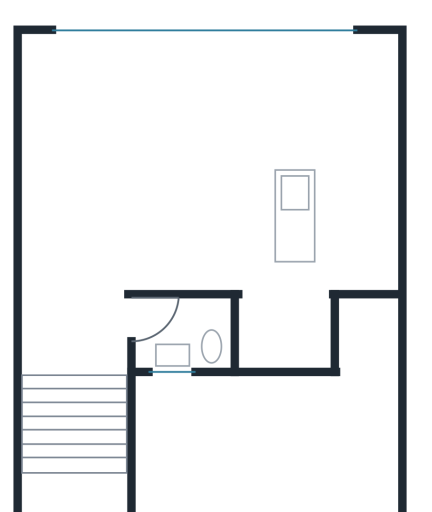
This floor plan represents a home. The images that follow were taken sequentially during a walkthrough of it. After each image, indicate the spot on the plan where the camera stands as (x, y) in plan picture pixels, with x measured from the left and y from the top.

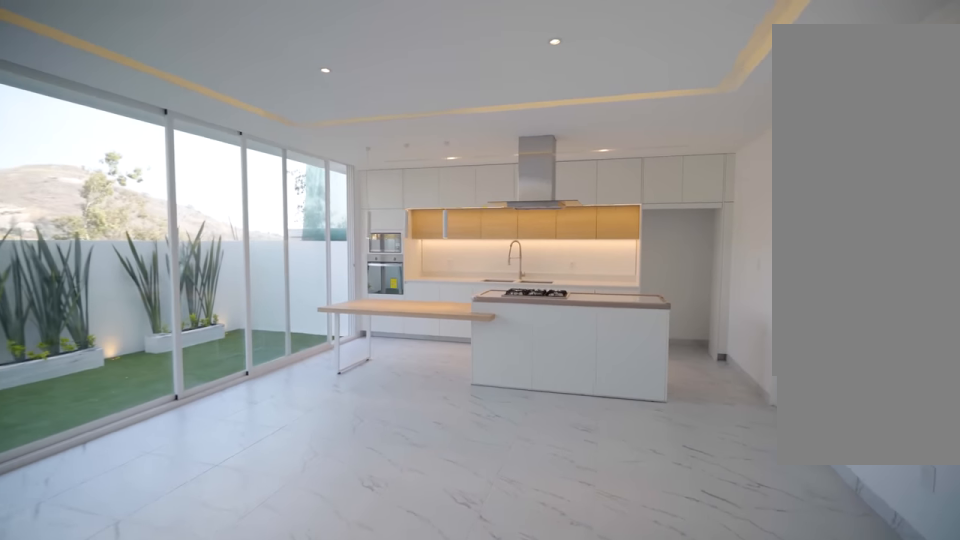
(101, 162)
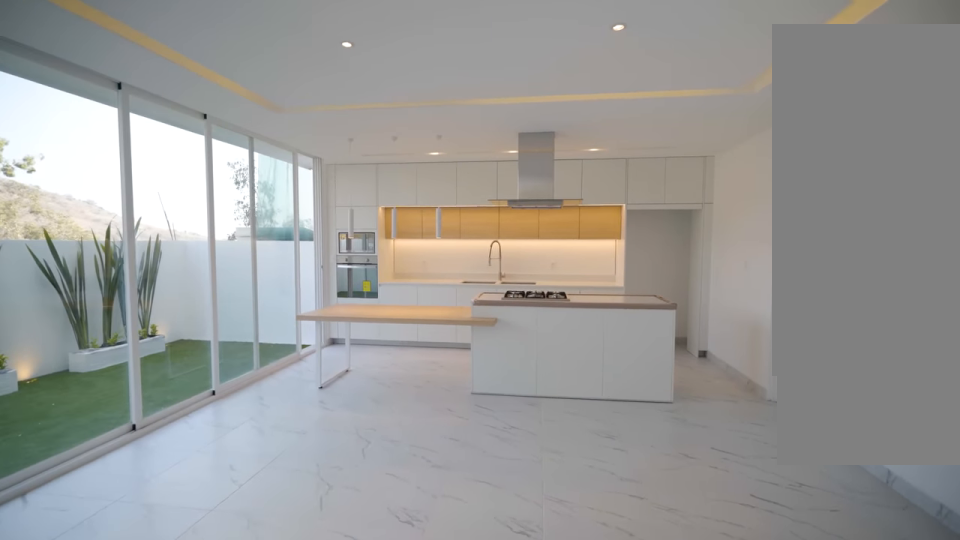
(102, 162)
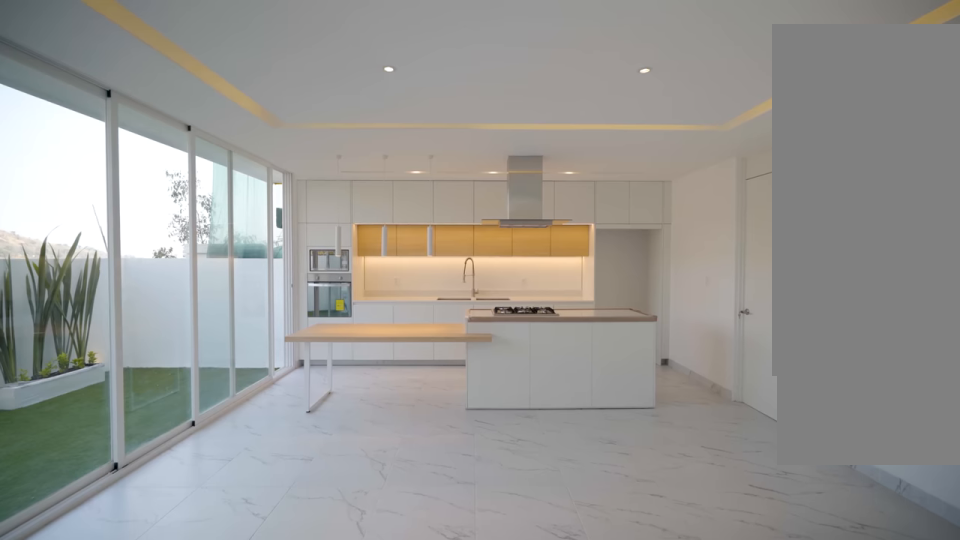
(101, 162)
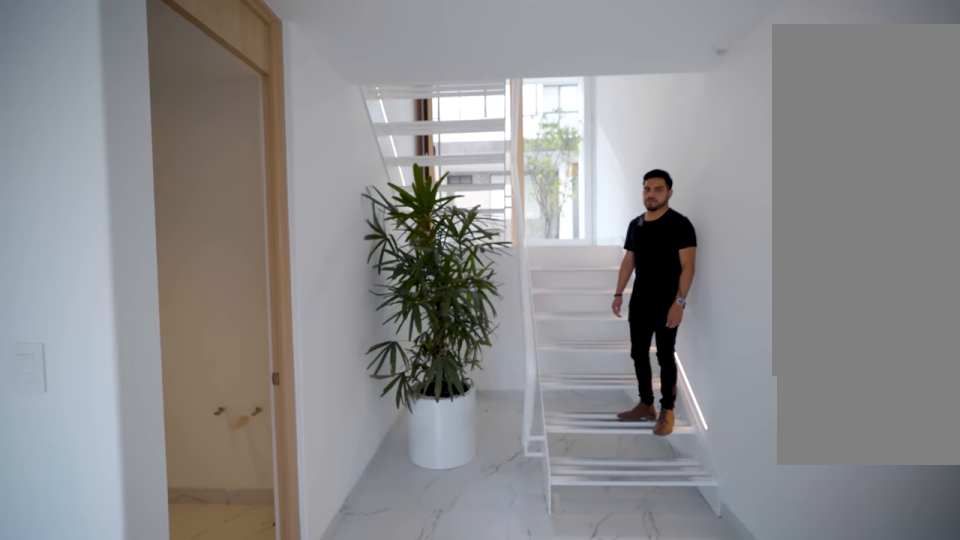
(73, 322)
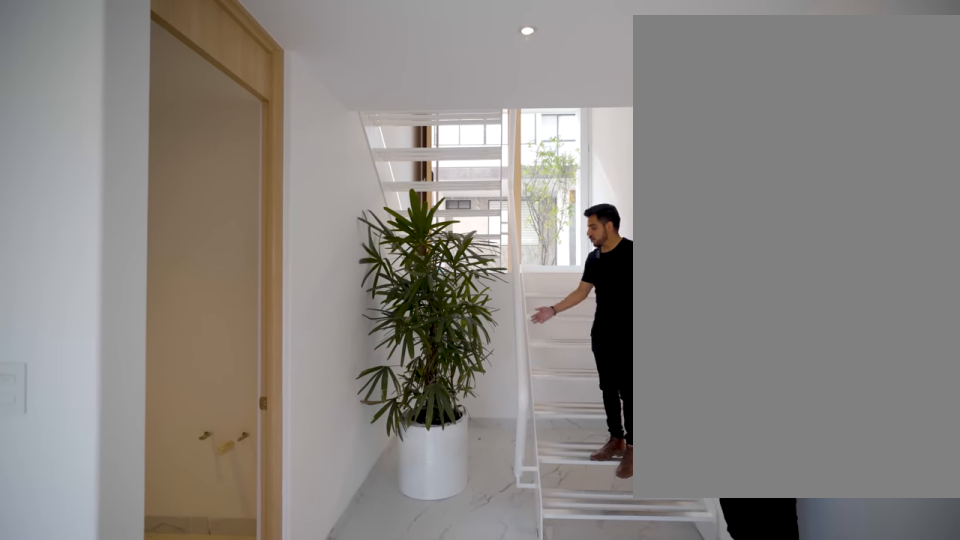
(73, 322)
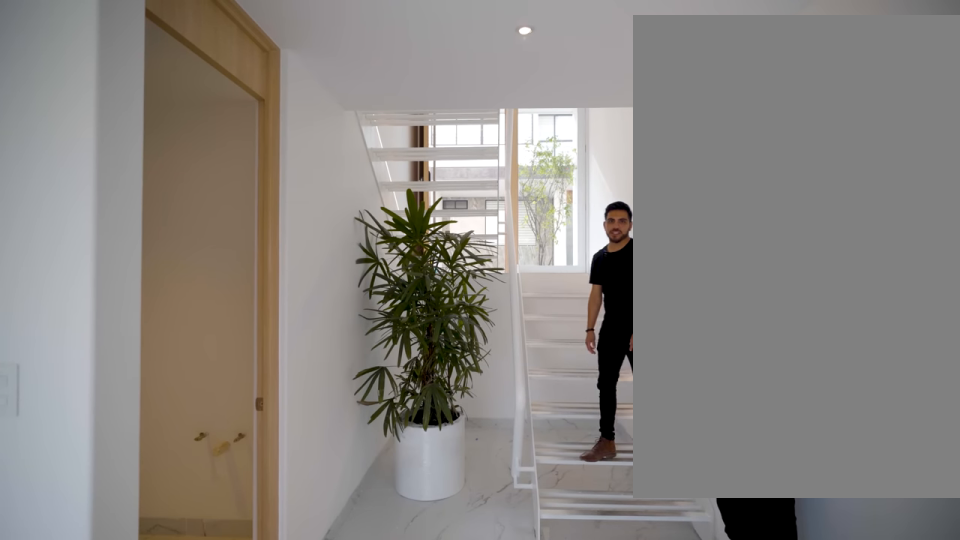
(71, 322)
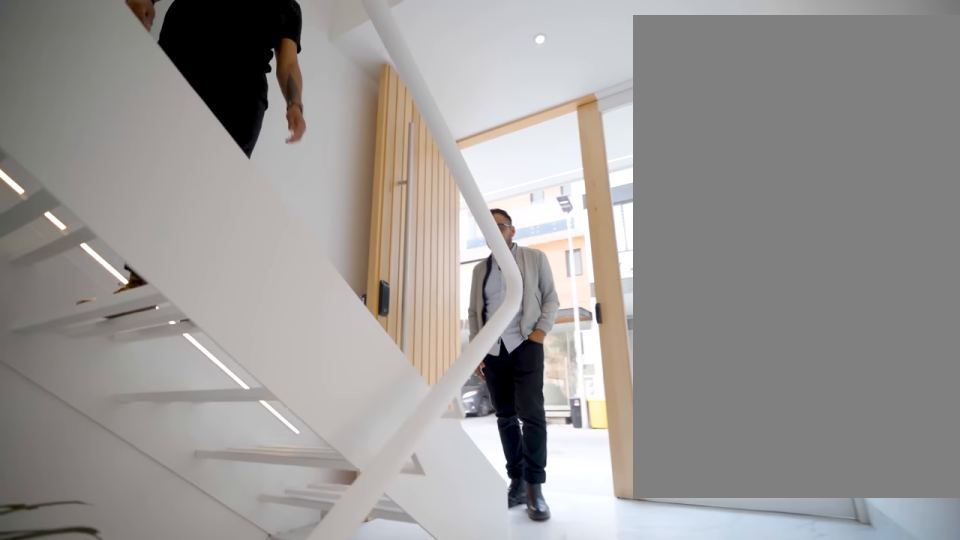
(43, 456)
